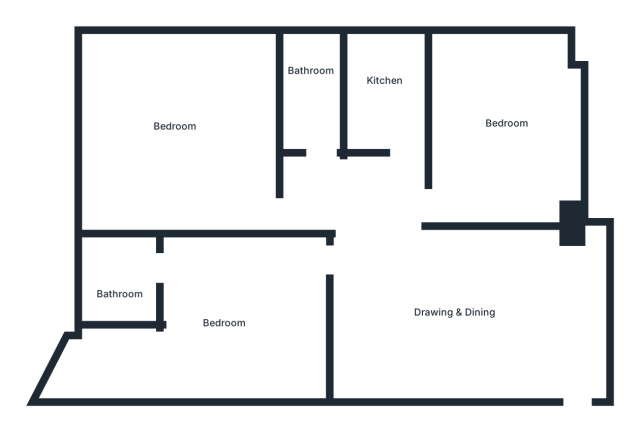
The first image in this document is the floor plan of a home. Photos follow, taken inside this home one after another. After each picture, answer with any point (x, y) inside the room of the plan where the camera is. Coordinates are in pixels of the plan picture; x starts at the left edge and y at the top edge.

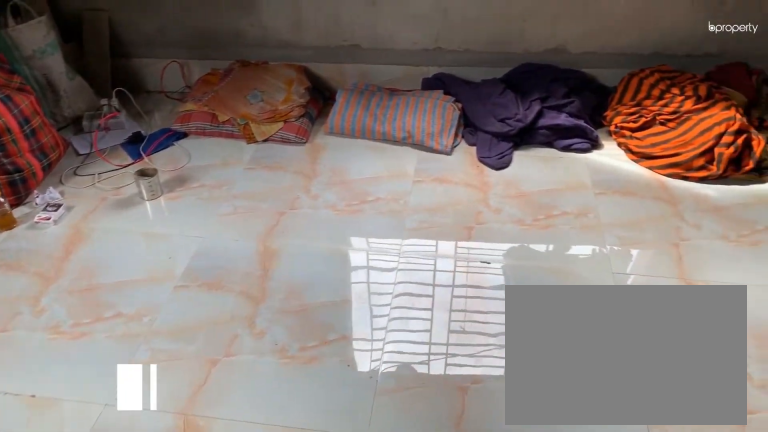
(176, 122)
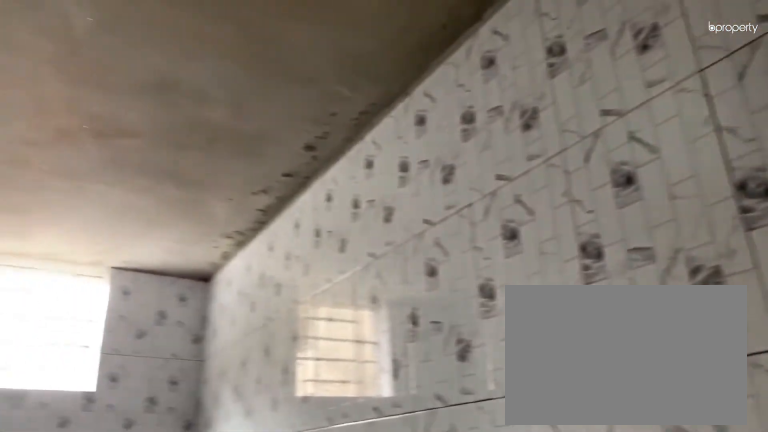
(310, 80)
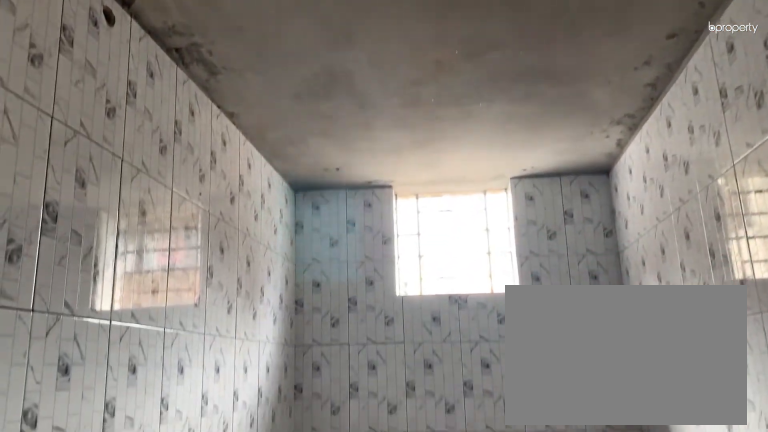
(310, 80)
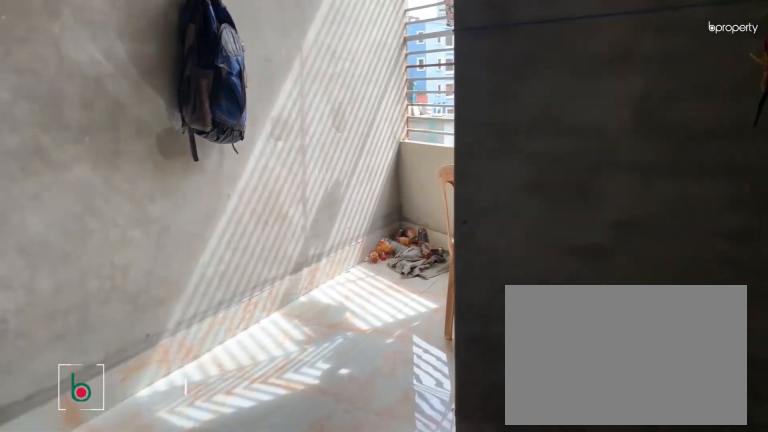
(232, 314)
